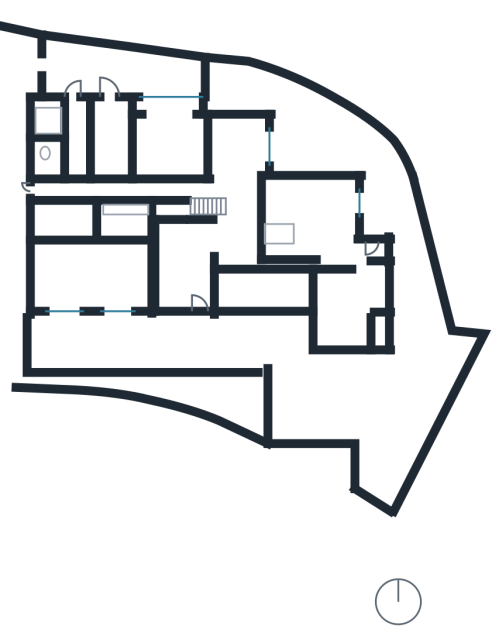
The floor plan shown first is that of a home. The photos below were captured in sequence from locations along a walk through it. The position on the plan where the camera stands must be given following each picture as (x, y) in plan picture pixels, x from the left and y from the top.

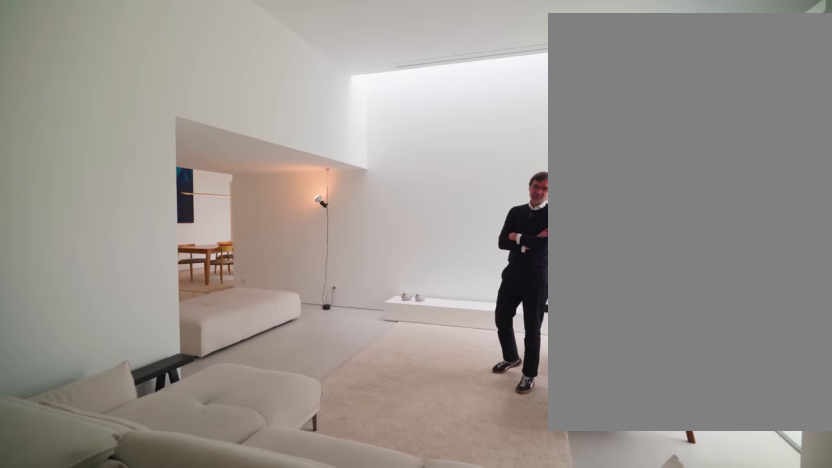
(326, 257)
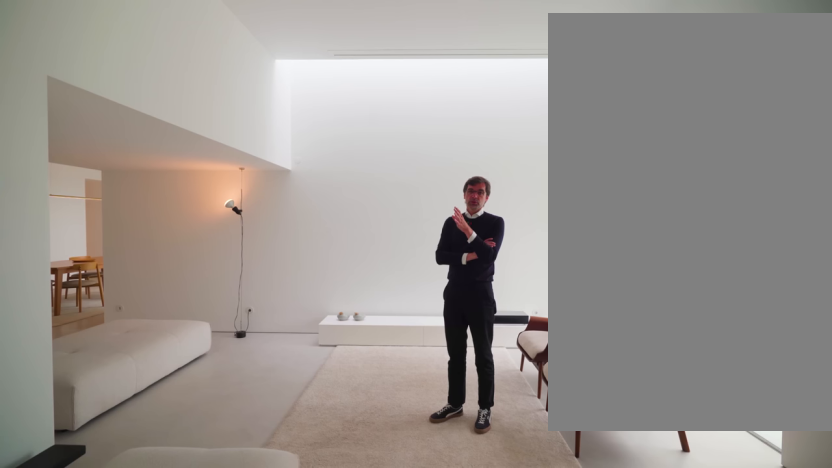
(329, 226)
